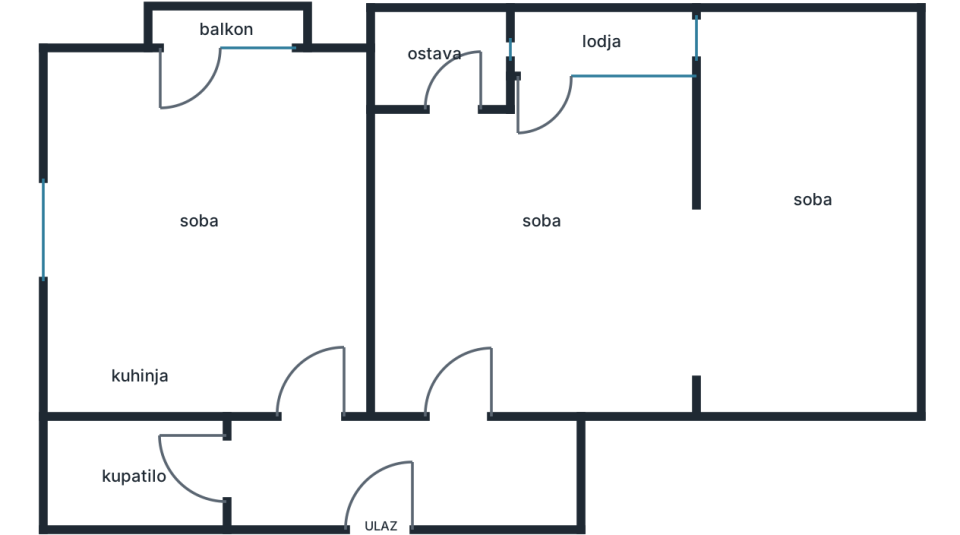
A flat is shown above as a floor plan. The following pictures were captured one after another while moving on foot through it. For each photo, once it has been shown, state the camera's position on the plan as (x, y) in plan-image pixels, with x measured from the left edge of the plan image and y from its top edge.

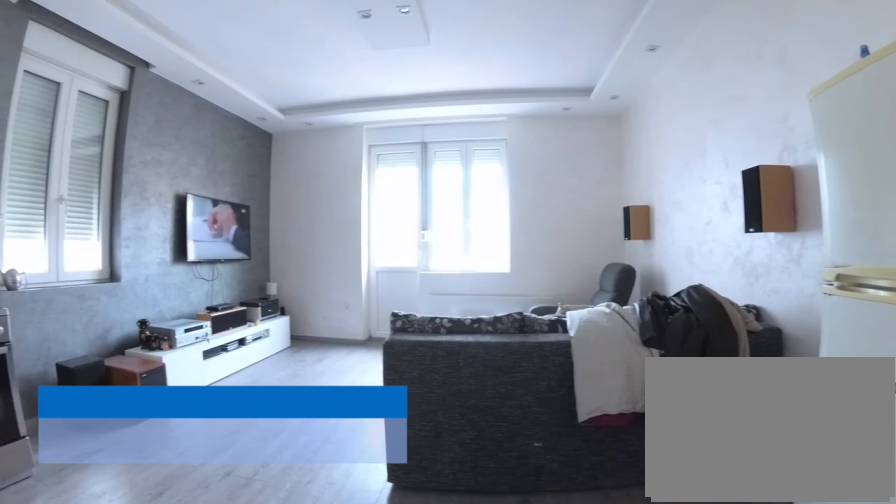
(324, 371)
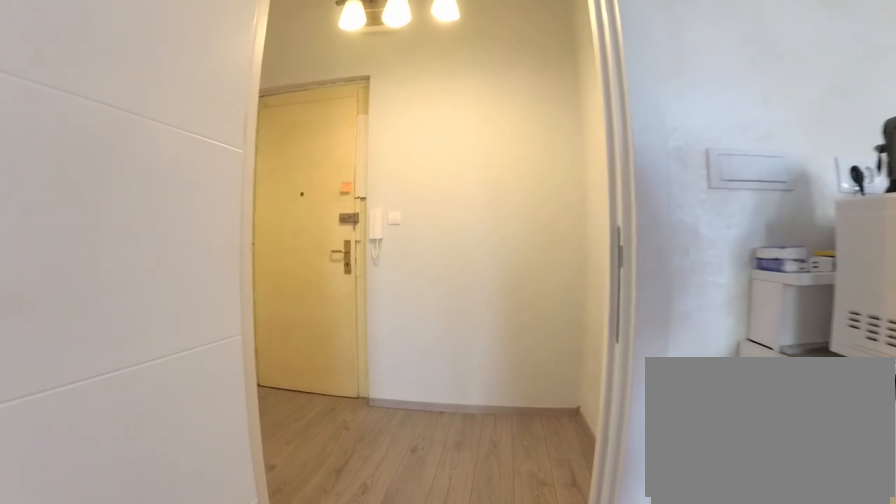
(287, 311)
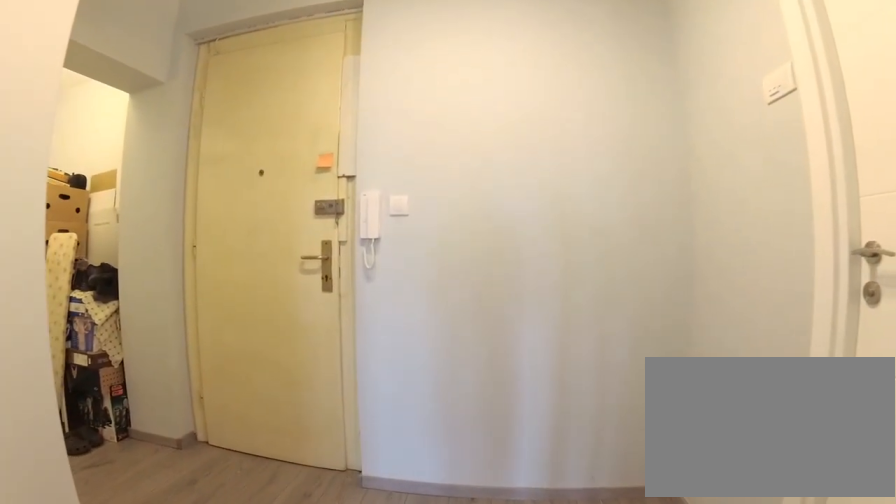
(296, 386)
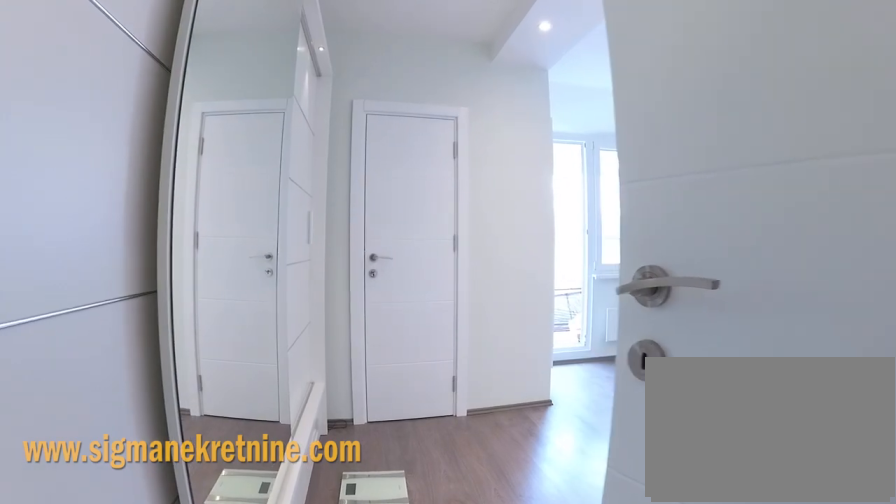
(464, 414)
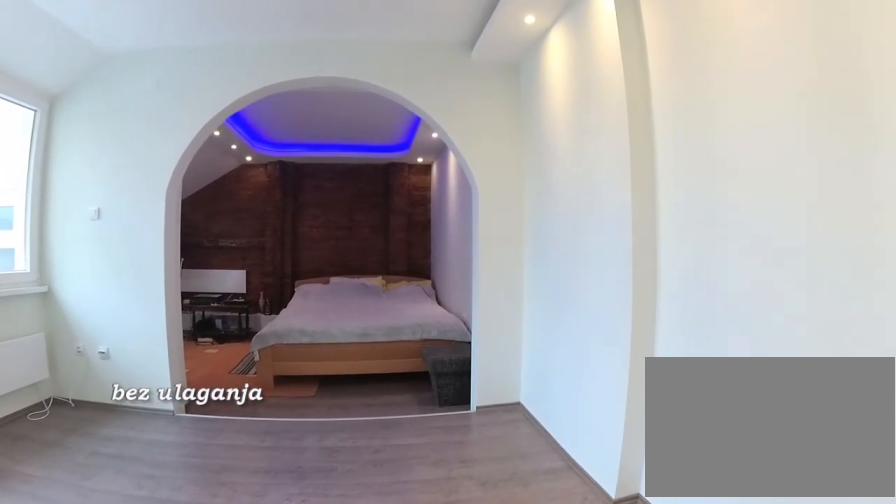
(499, 280)
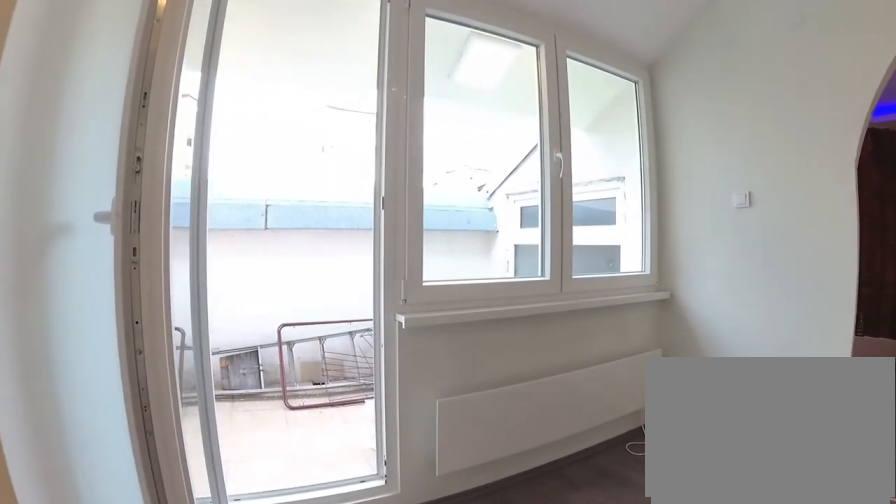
(542, 234)
